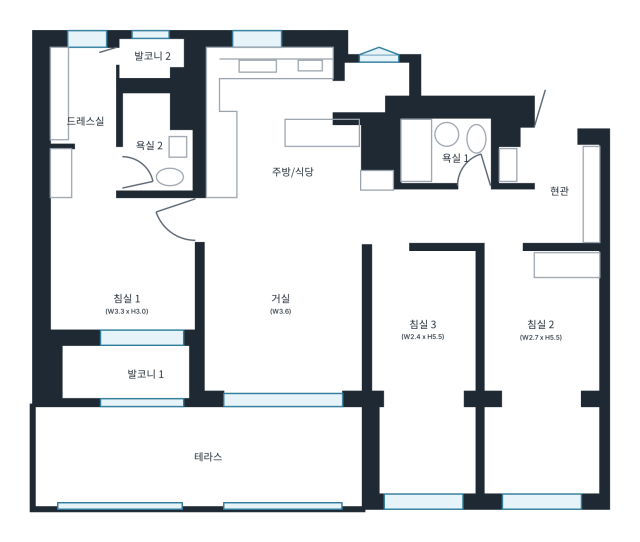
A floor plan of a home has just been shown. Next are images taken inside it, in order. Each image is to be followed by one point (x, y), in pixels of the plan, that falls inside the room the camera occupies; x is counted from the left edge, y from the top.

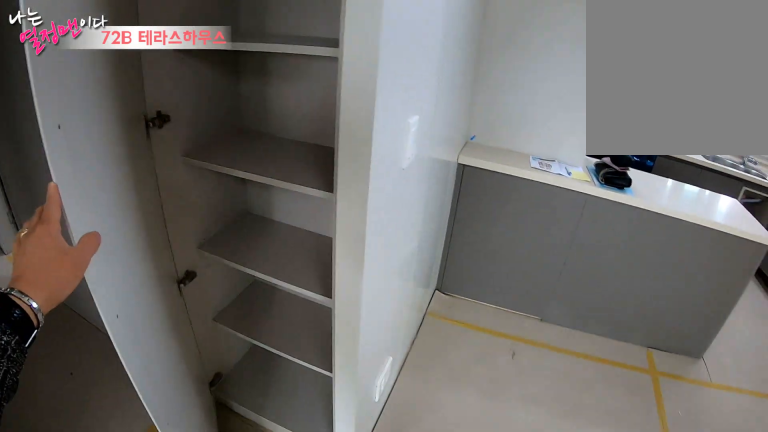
(286, 171)
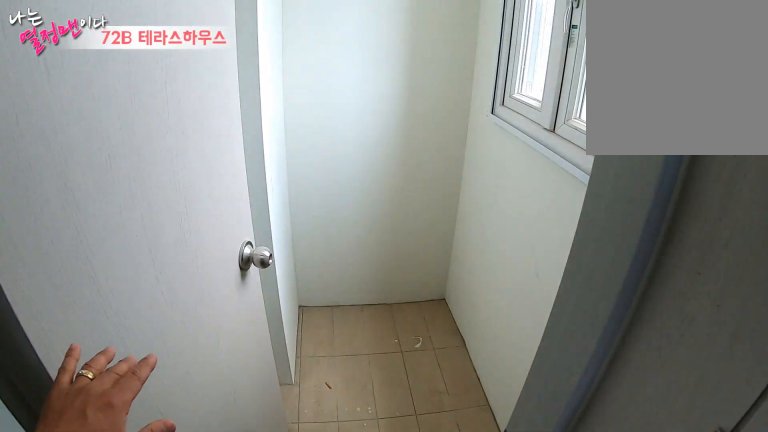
(286, 171)
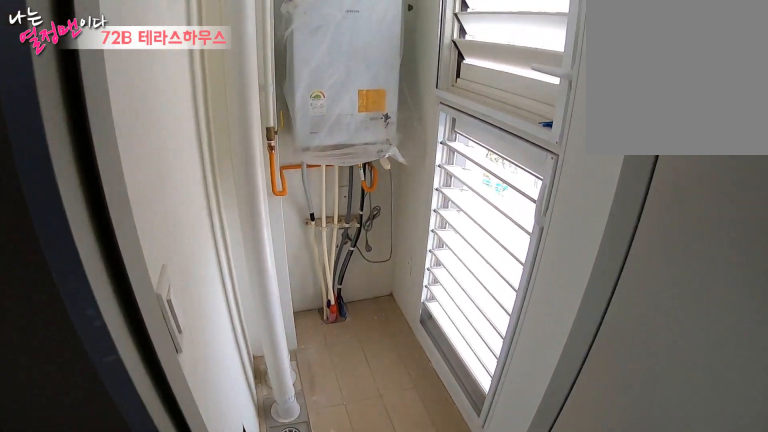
(82, 142)
